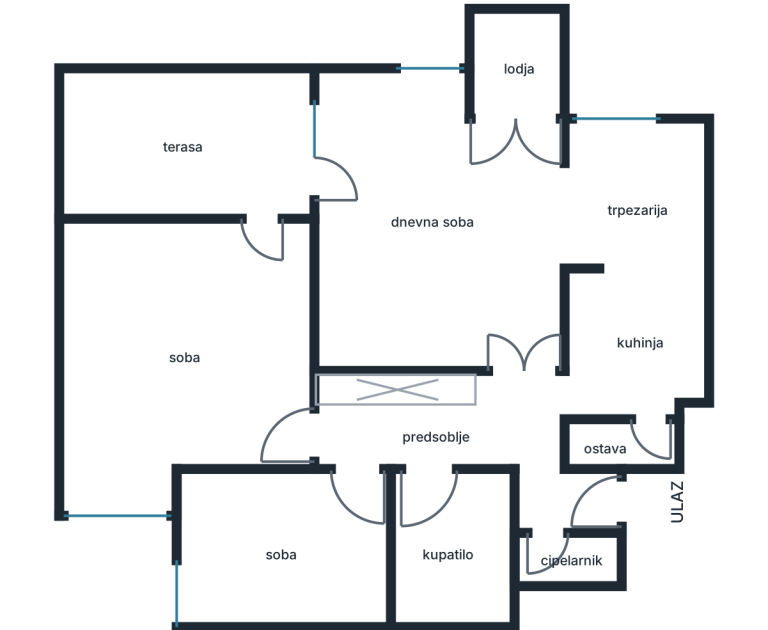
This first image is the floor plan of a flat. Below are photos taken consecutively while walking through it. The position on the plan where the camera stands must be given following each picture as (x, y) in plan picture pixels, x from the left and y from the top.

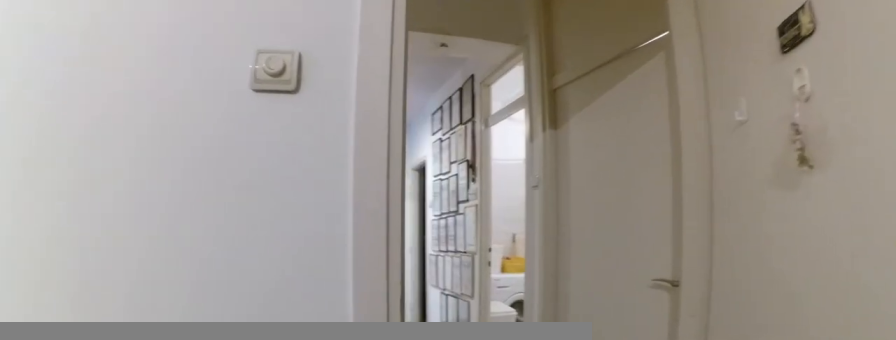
(273, 392)
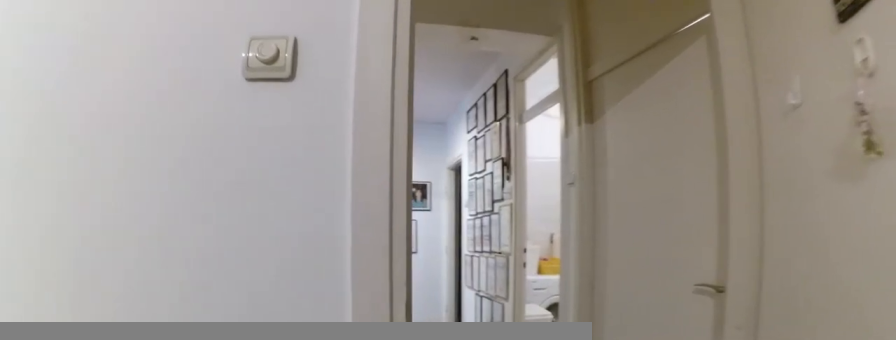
(279, 398)
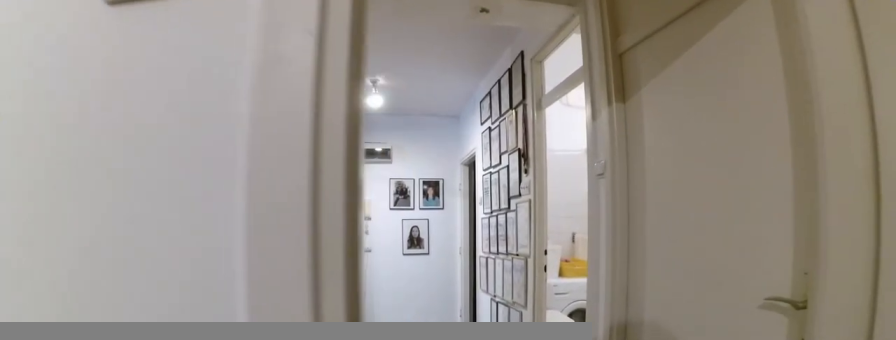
(290, 411)
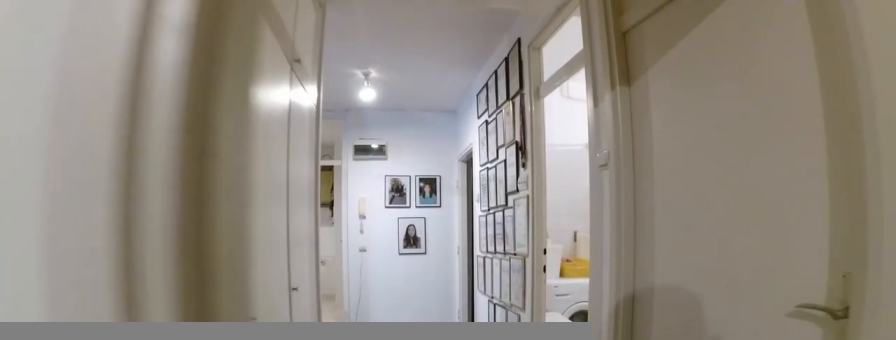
(297, 418)
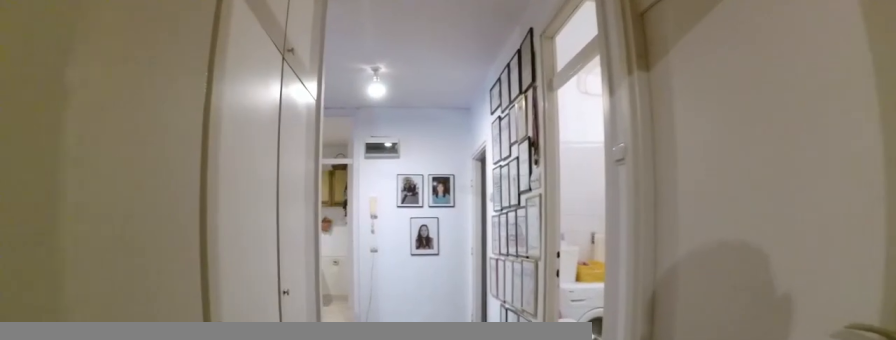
(304, 424)
